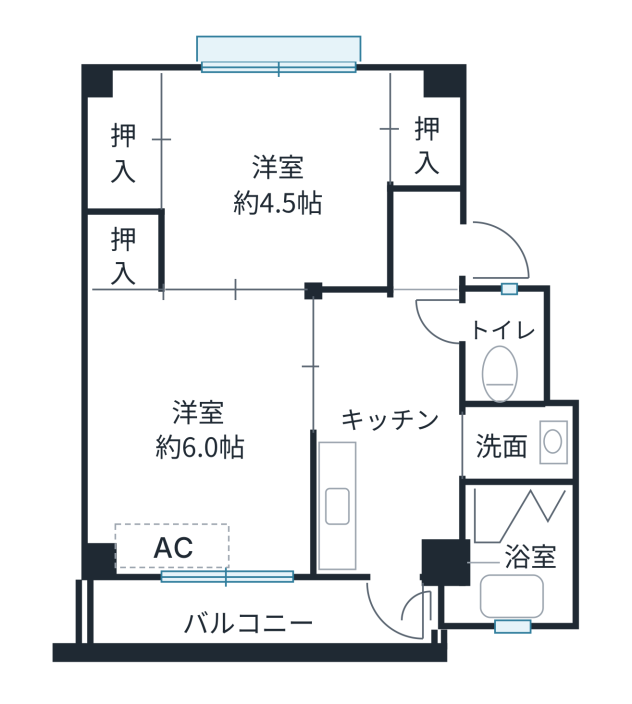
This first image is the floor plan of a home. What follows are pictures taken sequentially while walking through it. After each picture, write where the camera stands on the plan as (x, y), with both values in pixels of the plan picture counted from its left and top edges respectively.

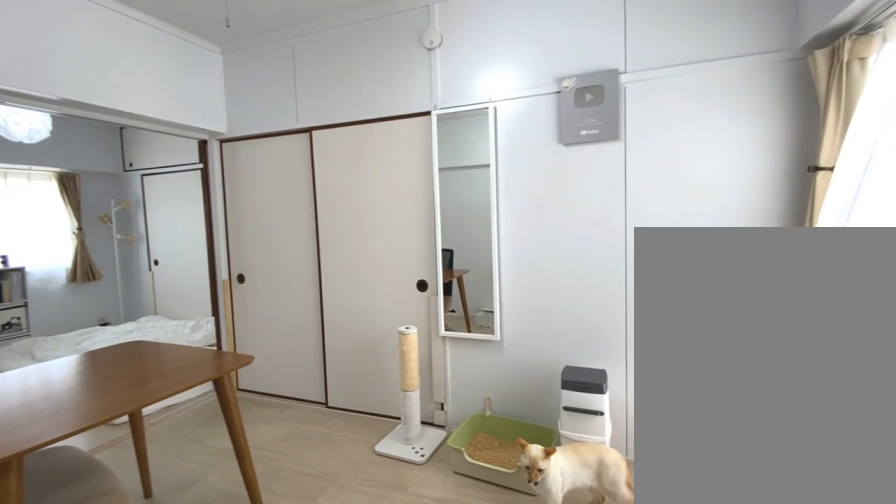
(134, 508)
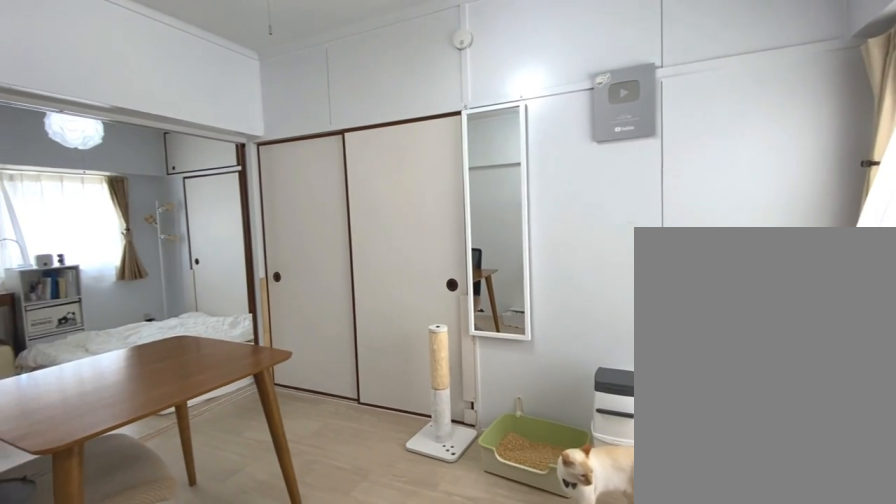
(134, 508)
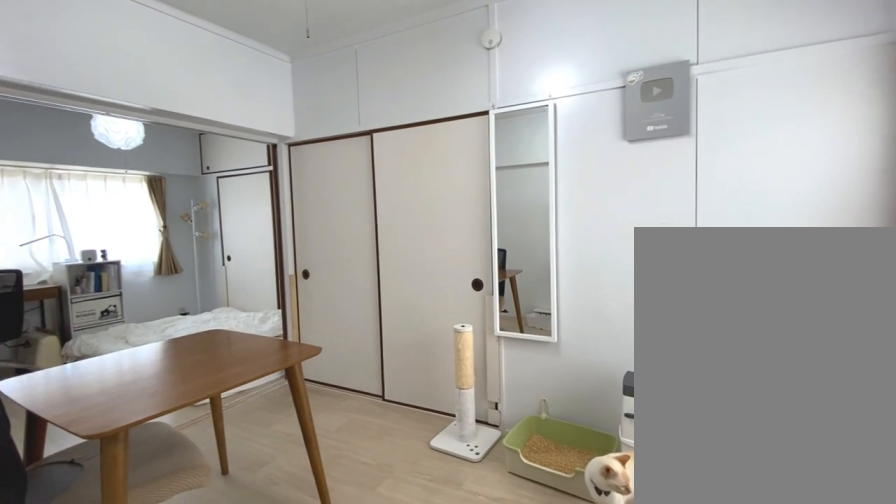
(134, 508)
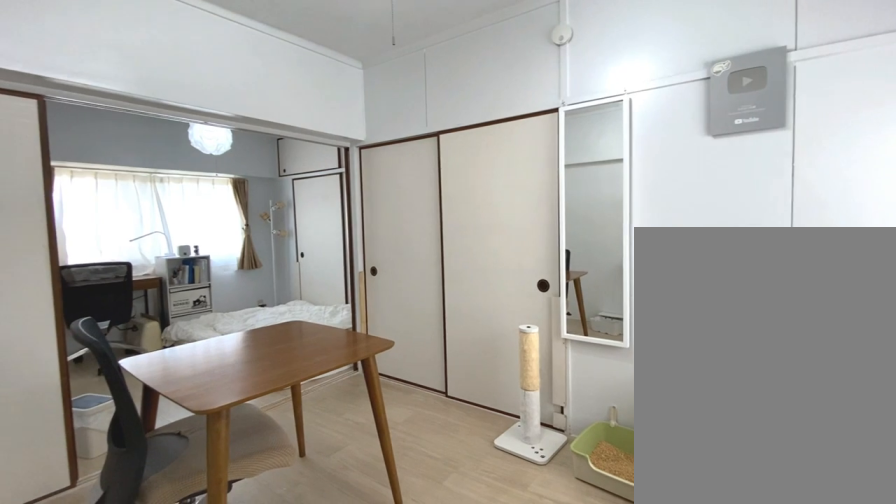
(132, 508)
